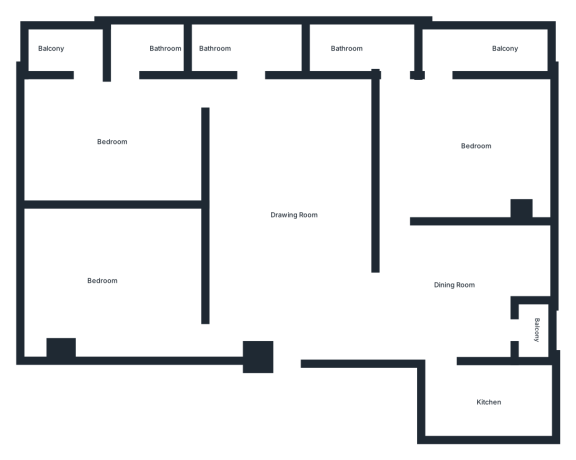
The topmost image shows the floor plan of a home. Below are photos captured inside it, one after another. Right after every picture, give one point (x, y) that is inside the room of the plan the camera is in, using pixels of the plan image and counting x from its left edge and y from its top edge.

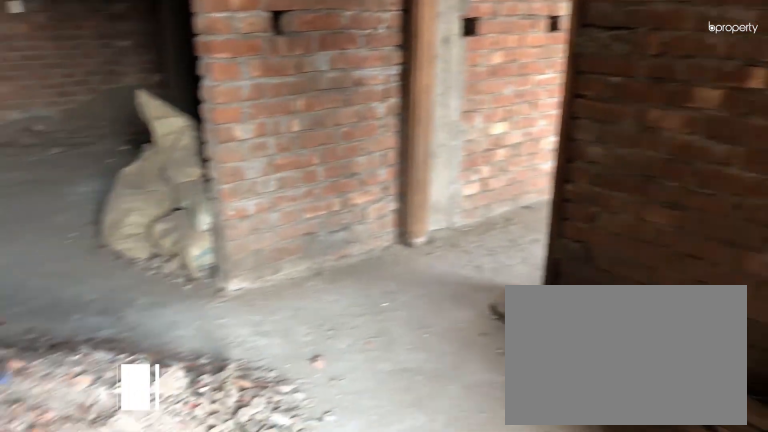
(464, 294)
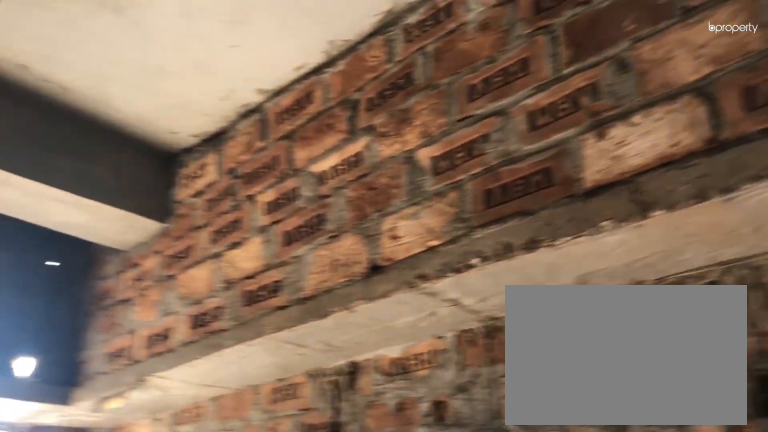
(490, 400)
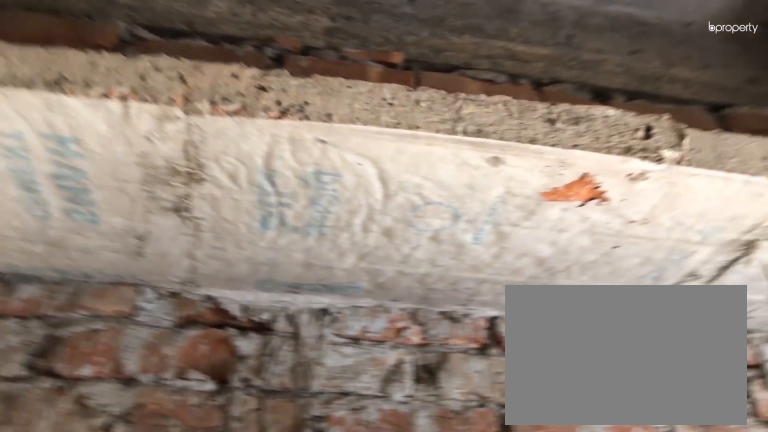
(490, 400)
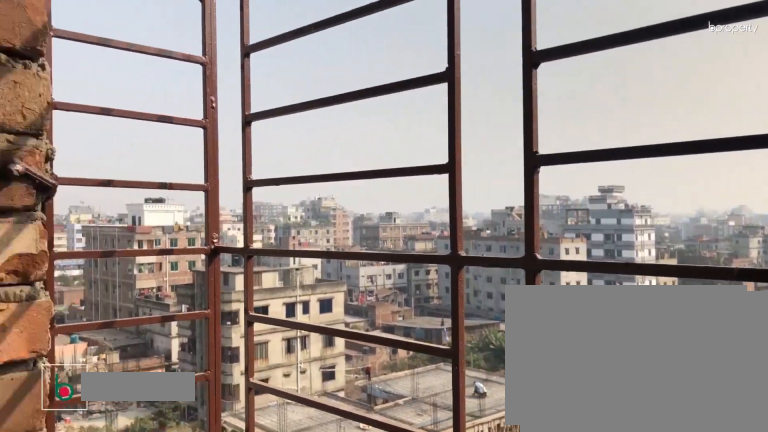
(532, 330)
